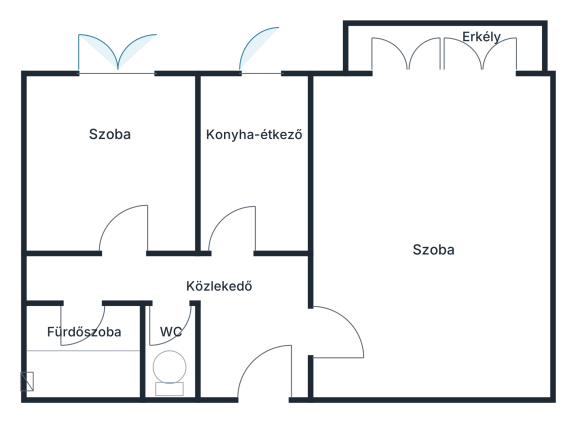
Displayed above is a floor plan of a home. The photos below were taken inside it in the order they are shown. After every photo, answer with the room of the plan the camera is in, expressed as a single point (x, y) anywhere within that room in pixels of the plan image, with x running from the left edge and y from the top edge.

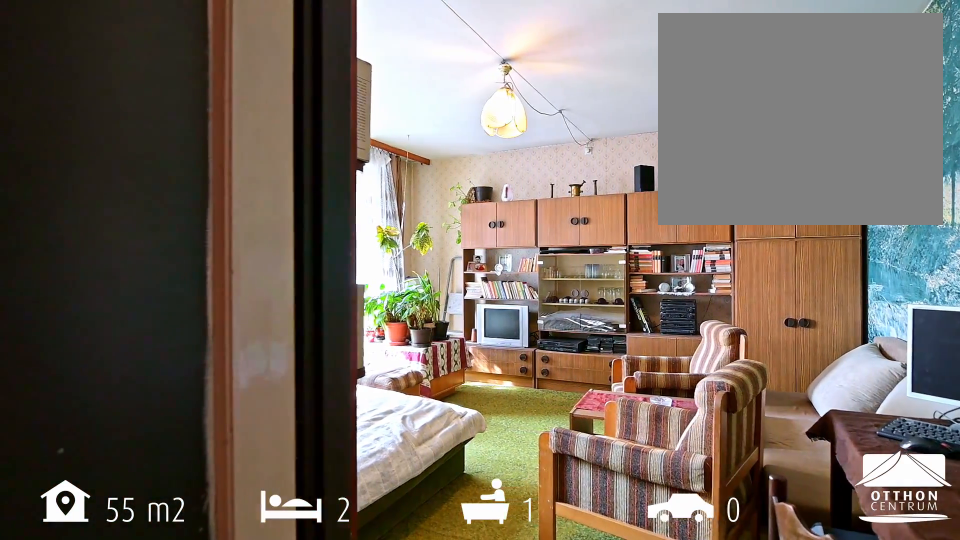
(436, 241)
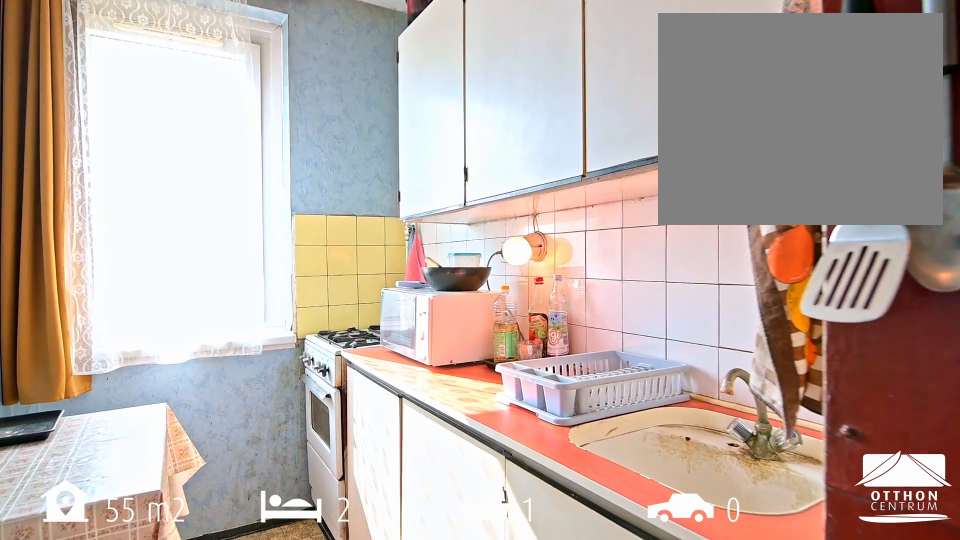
(256, 166)
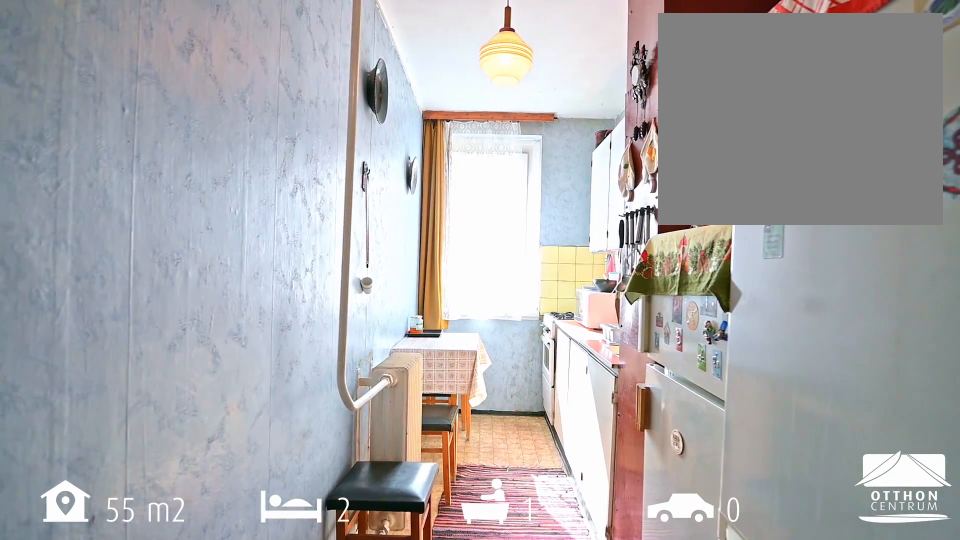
(256, 166)
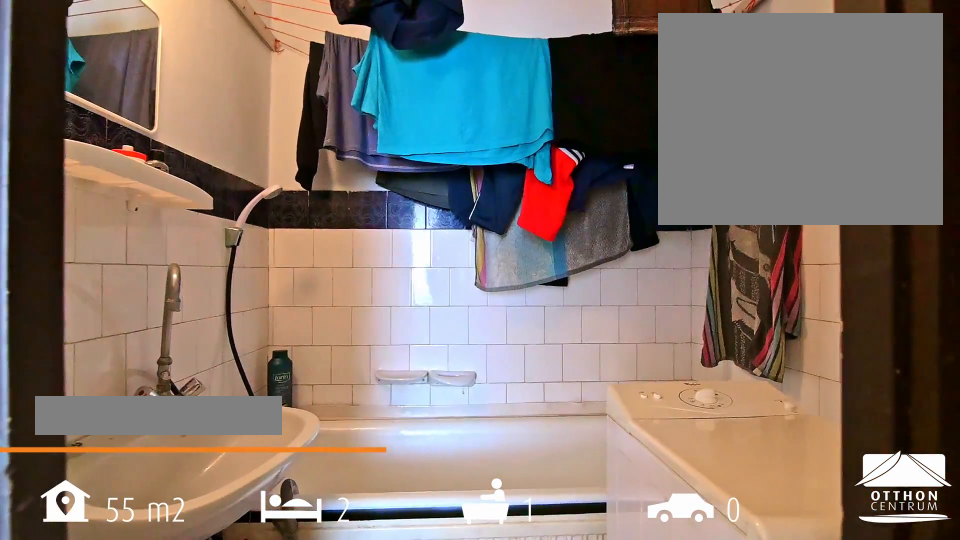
(83, 350)
